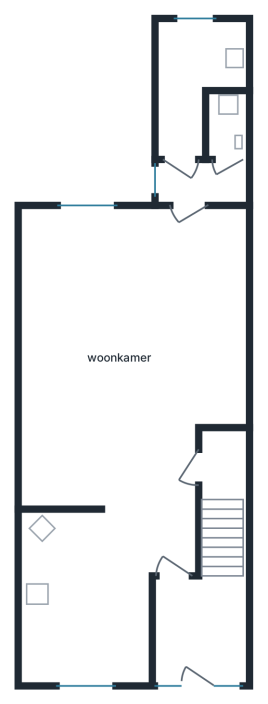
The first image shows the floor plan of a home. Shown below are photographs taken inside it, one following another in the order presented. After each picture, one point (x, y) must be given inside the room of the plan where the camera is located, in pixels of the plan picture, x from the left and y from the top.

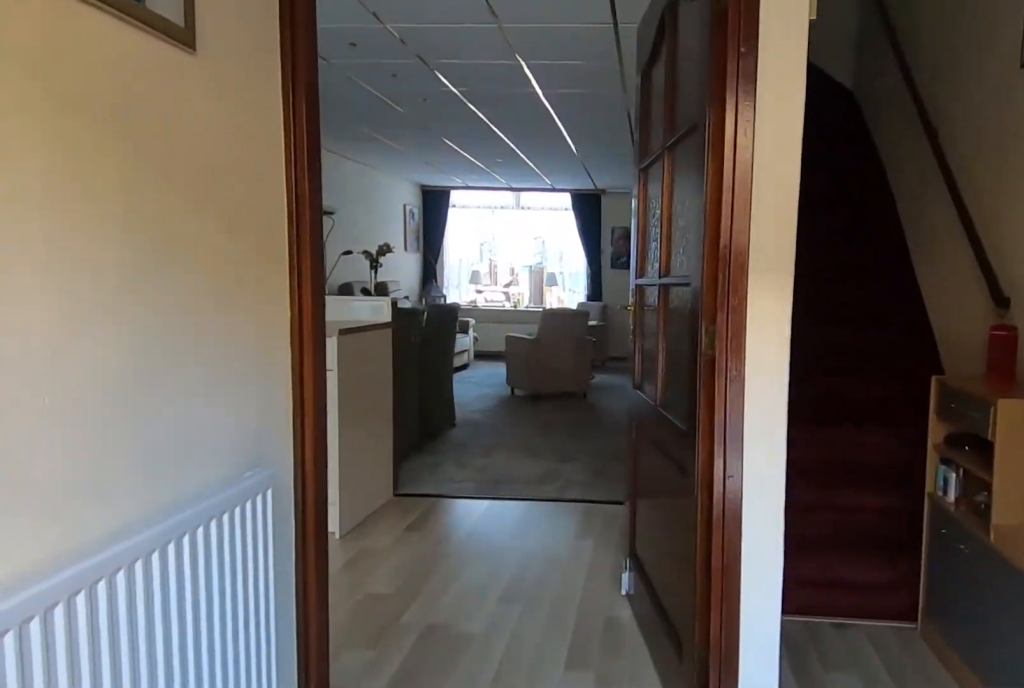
(197, 628)
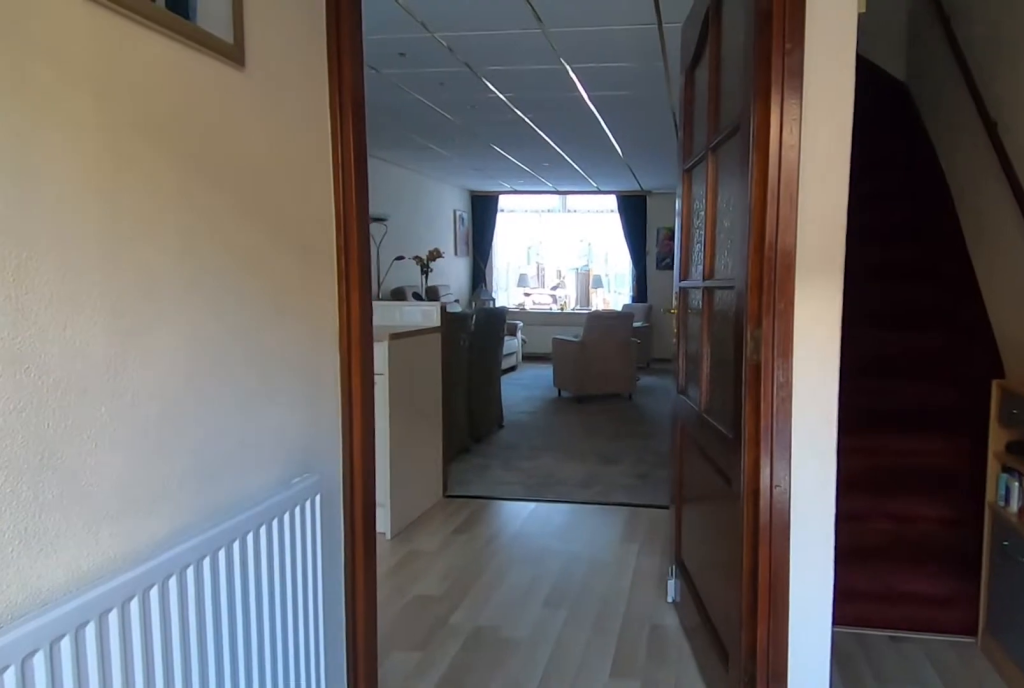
(197, 628)
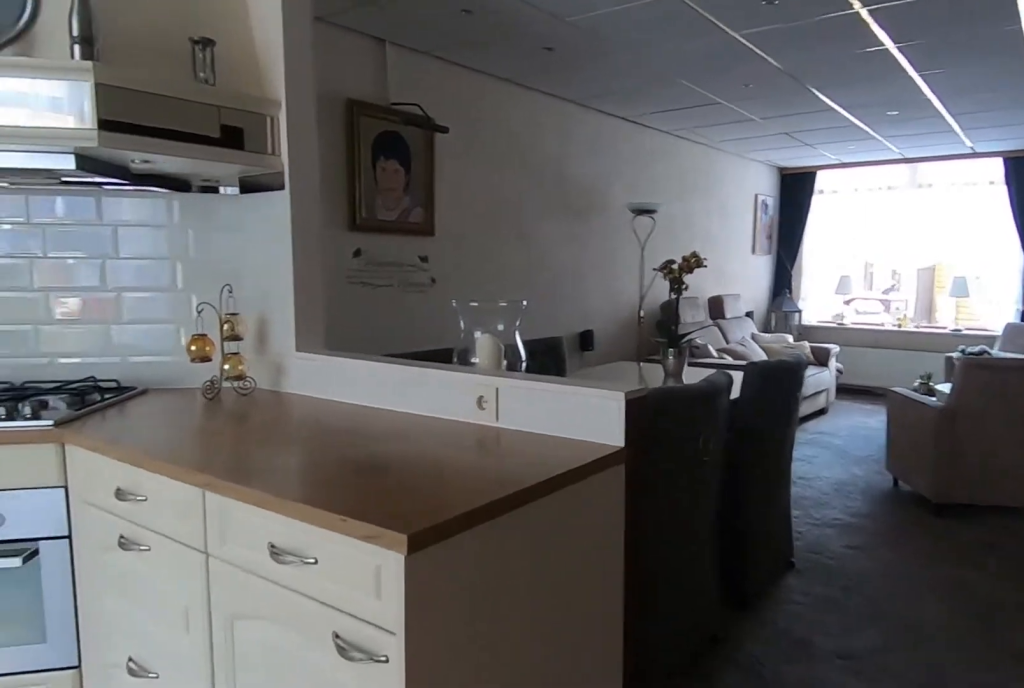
(114, 399)
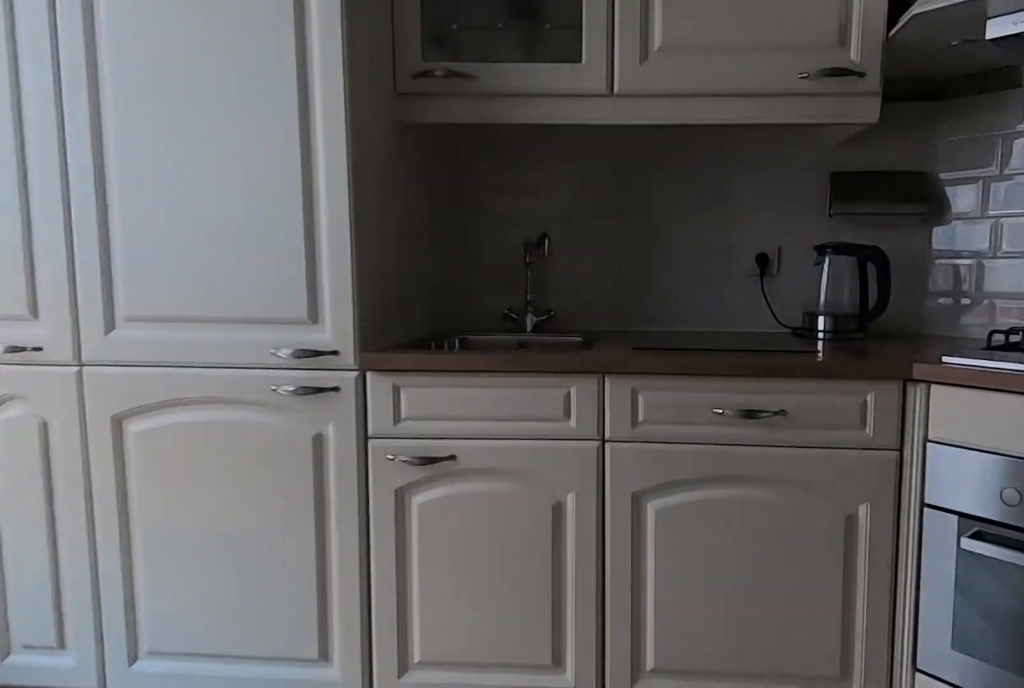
(82, 600)
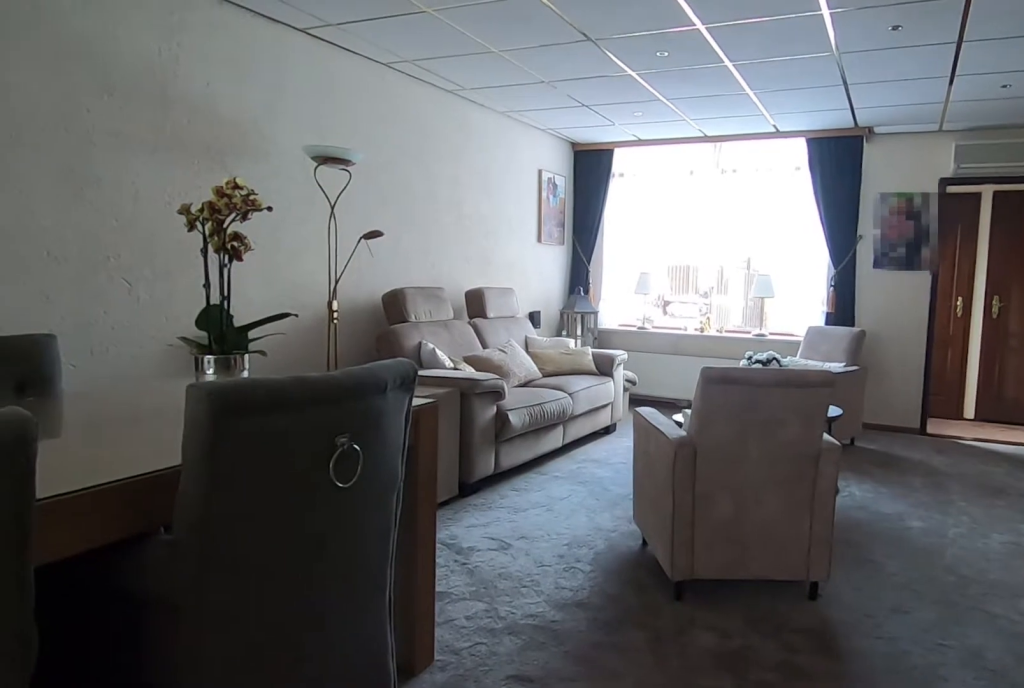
(112, 399)
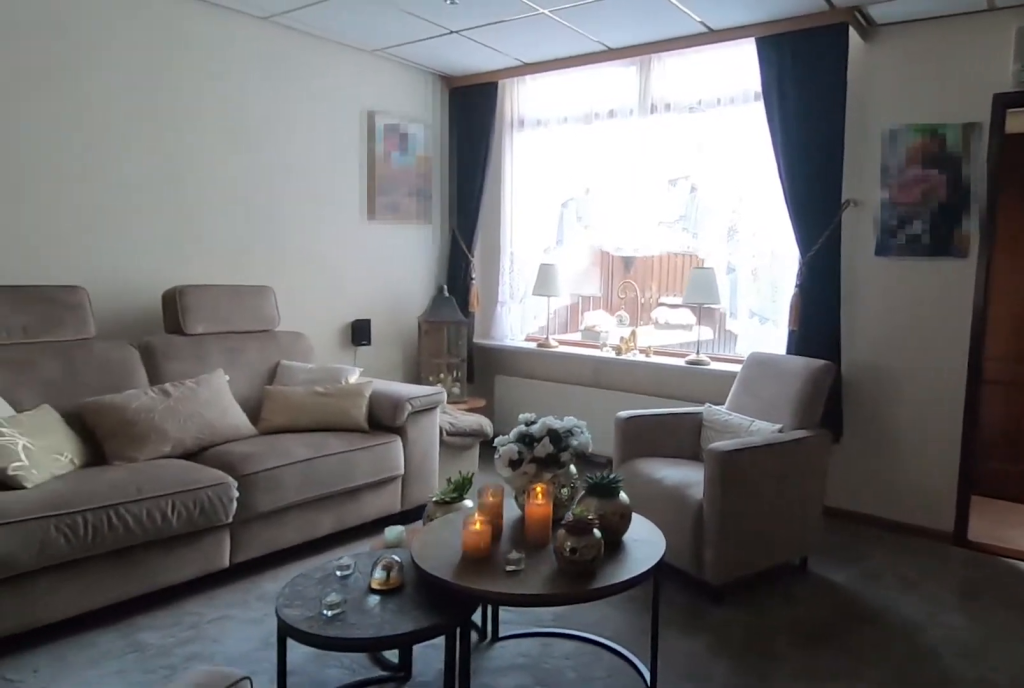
(112, 399)
